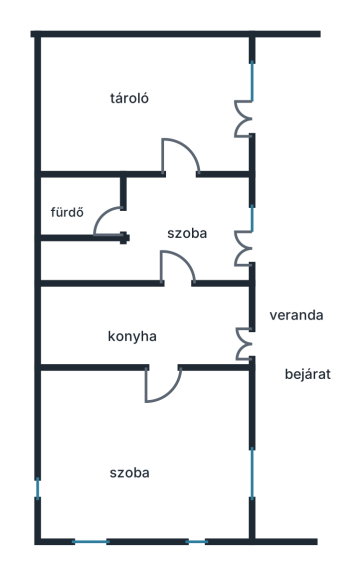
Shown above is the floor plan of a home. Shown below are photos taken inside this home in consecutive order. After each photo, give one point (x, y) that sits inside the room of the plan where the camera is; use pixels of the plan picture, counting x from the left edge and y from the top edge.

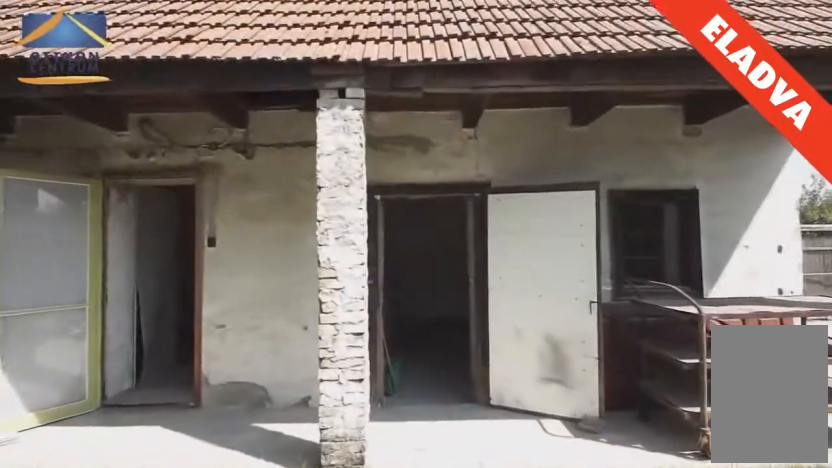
(296, 122)
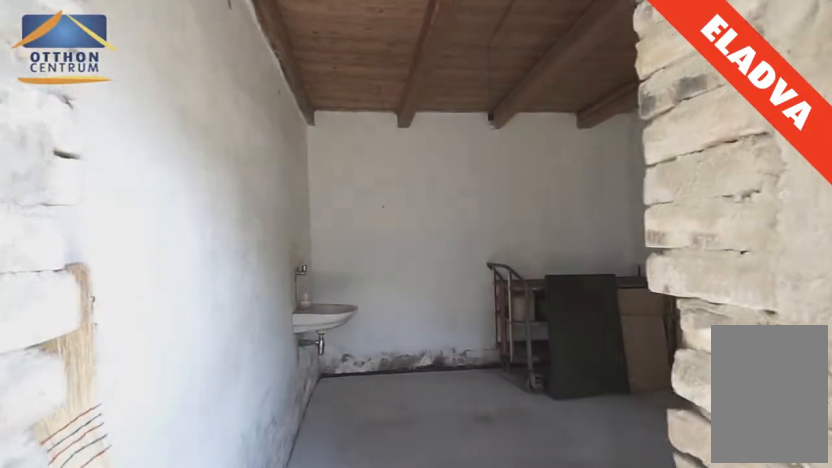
(199, 110)
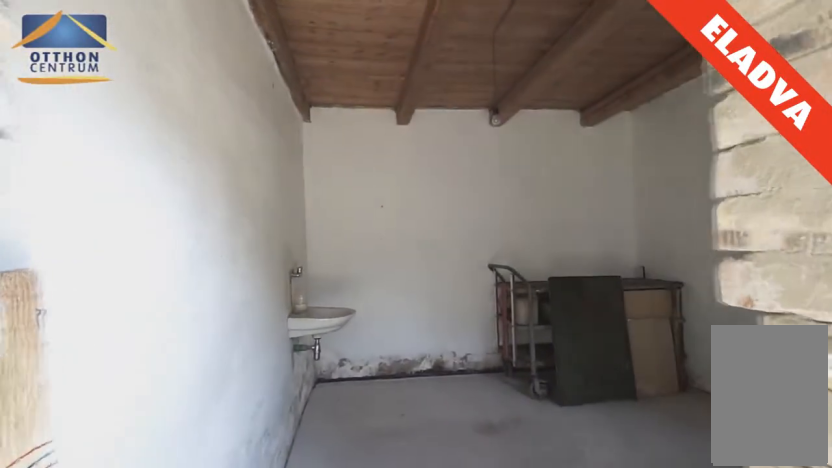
(181, 110)
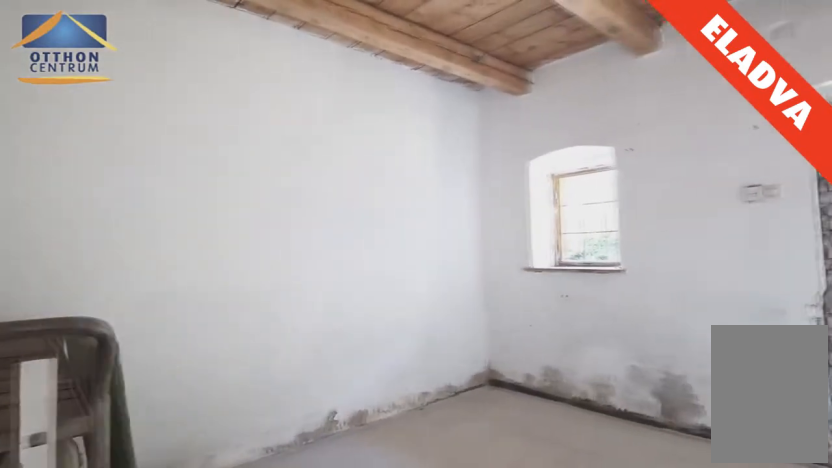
(112, 117)
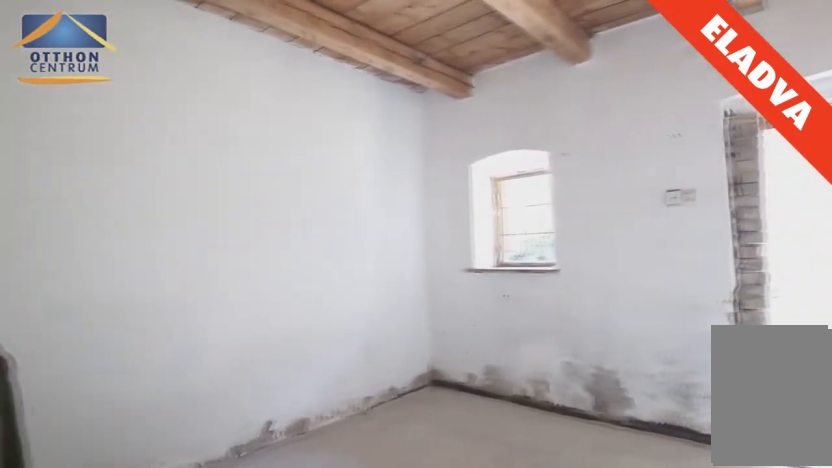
(119, 117)
